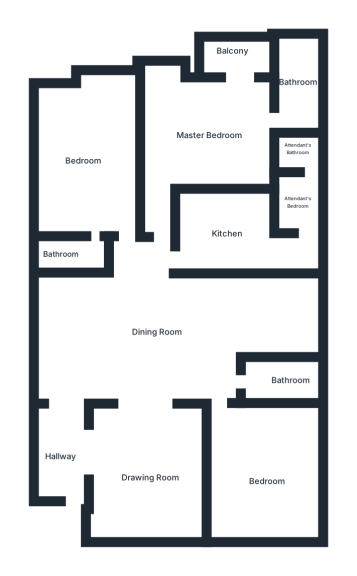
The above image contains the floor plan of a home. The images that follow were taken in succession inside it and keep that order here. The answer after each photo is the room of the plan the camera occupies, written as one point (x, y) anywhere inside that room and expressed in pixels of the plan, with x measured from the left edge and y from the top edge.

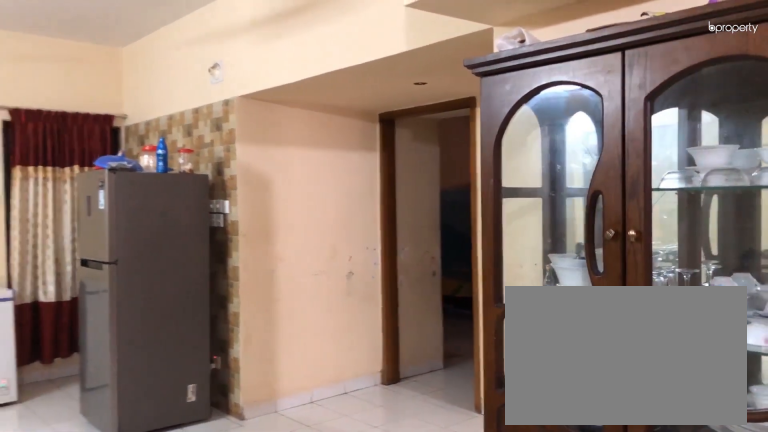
(162, 335)
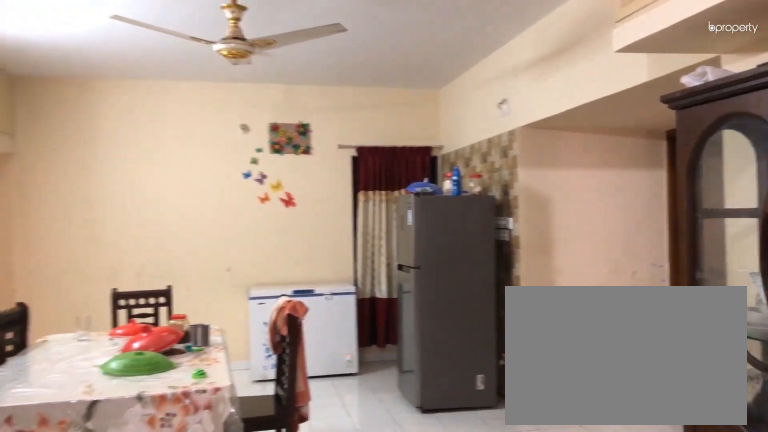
(162, 335)
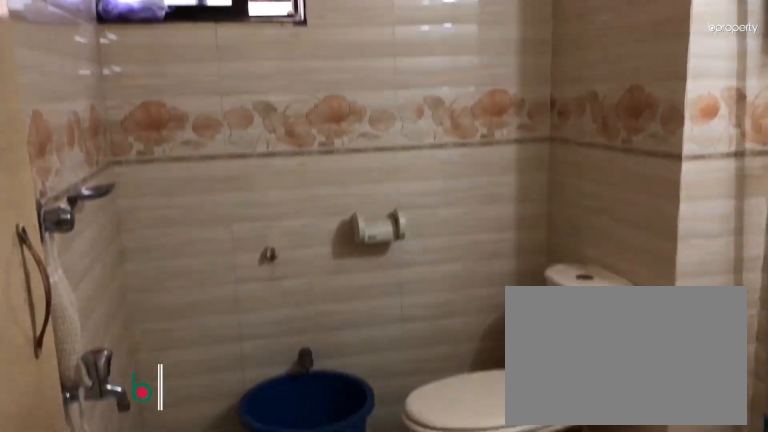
(273, 379)
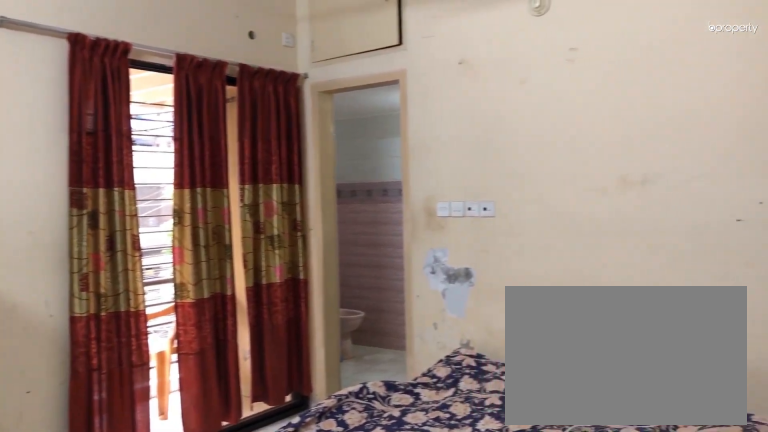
(204, 137)
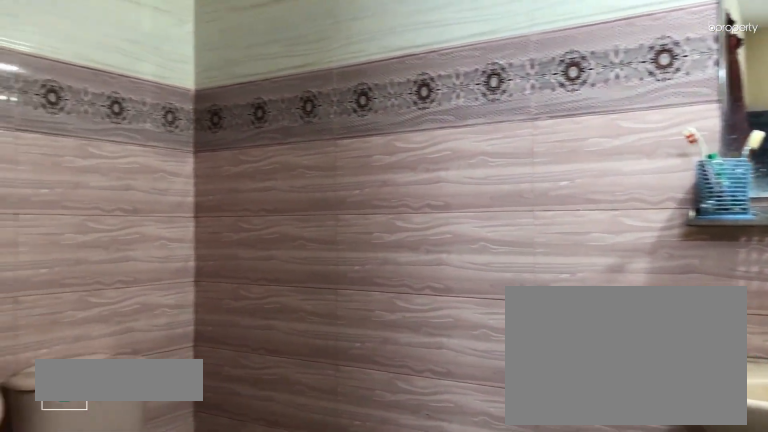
(295, 85)
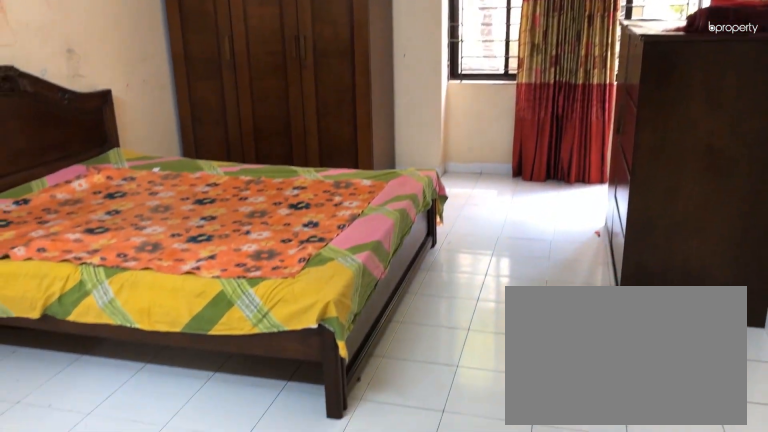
(79, 161)
